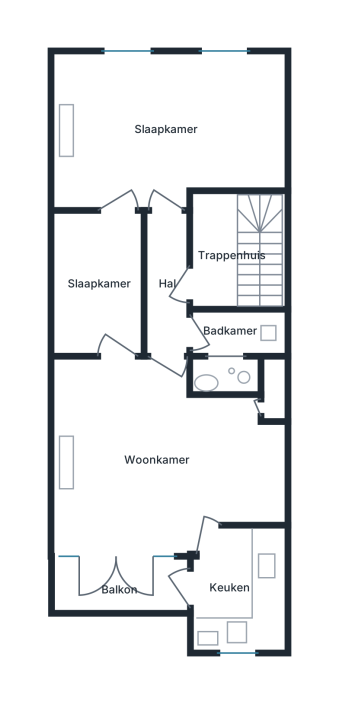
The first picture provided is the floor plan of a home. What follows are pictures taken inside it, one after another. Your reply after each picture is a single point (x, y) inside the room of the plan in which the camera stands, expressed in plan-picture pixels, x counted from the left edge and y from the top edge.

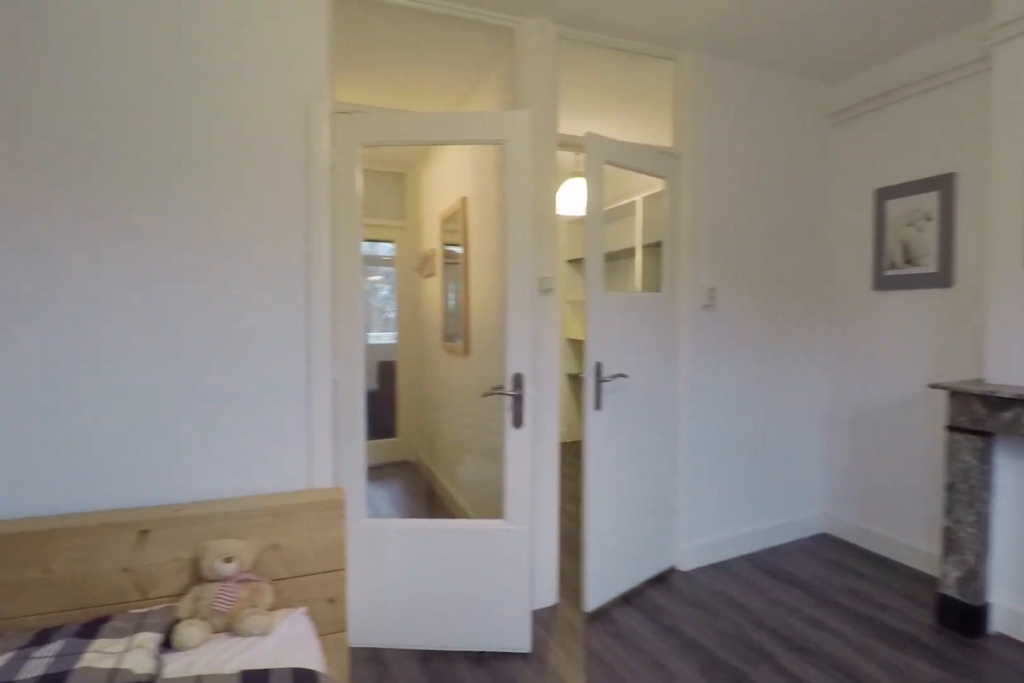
(168, 128)
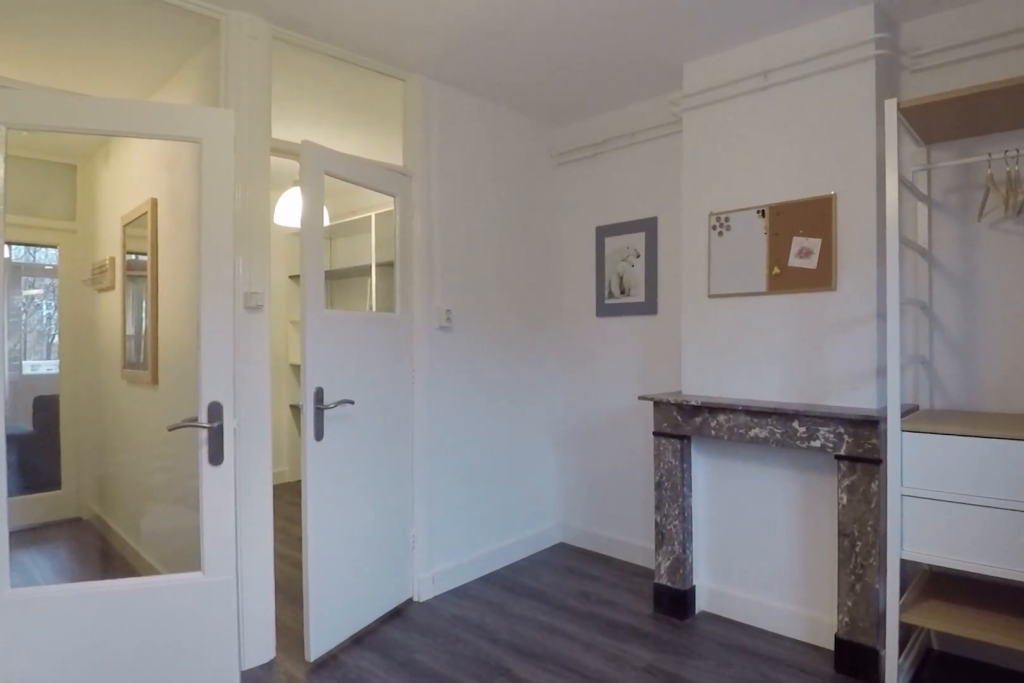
(168, 128)
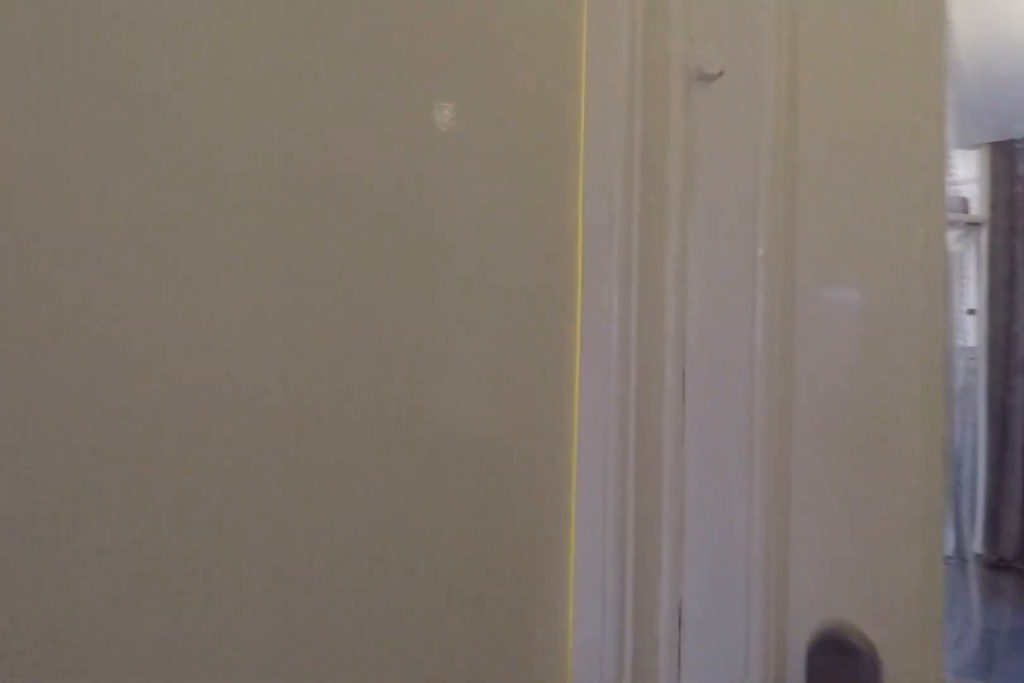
(167, 284)
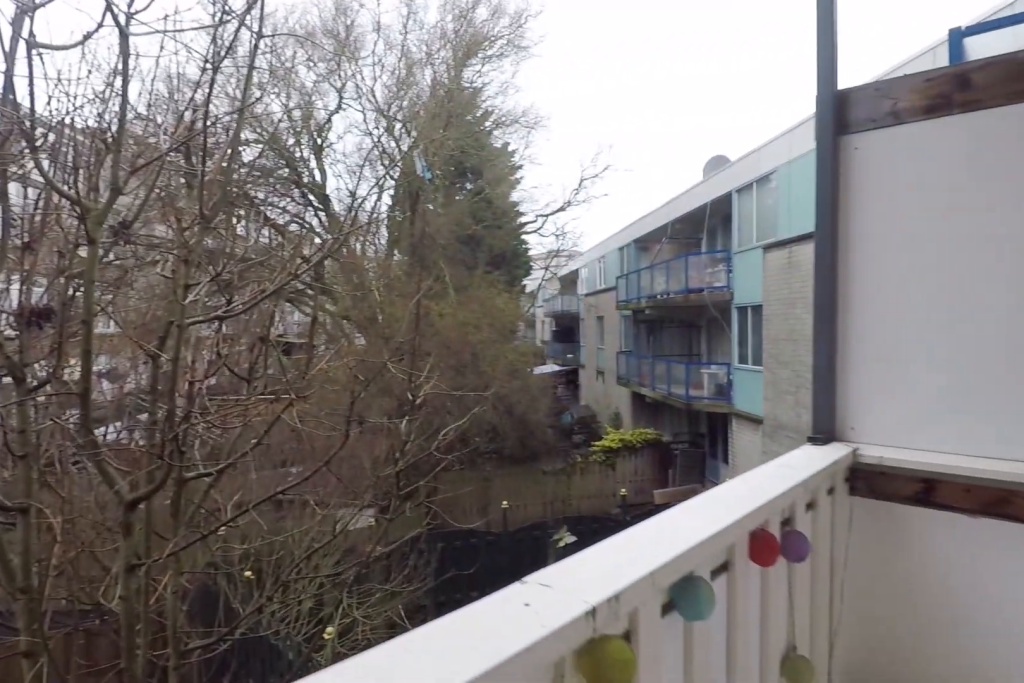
(118, 589)
